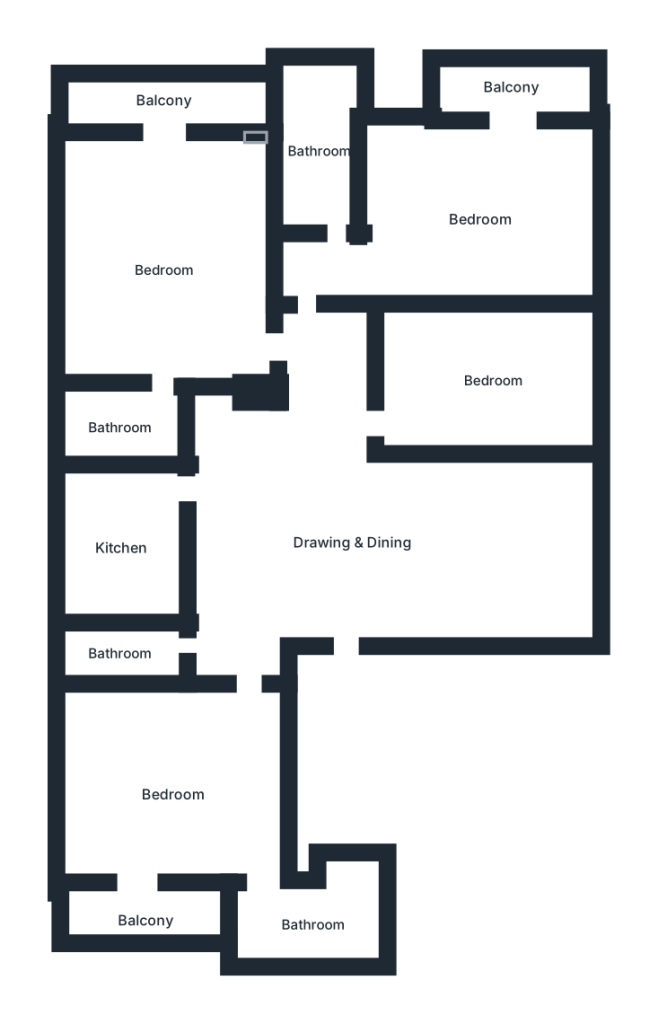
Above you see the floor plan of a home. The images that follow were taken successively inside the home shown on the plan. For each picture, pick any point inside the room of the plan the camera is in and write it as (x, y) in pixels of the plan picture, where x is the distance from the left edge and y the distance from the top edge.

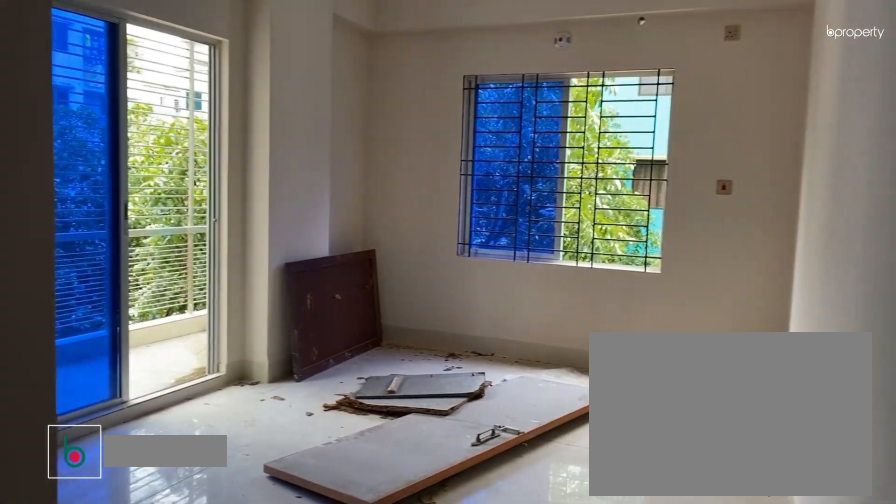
(484, 220)
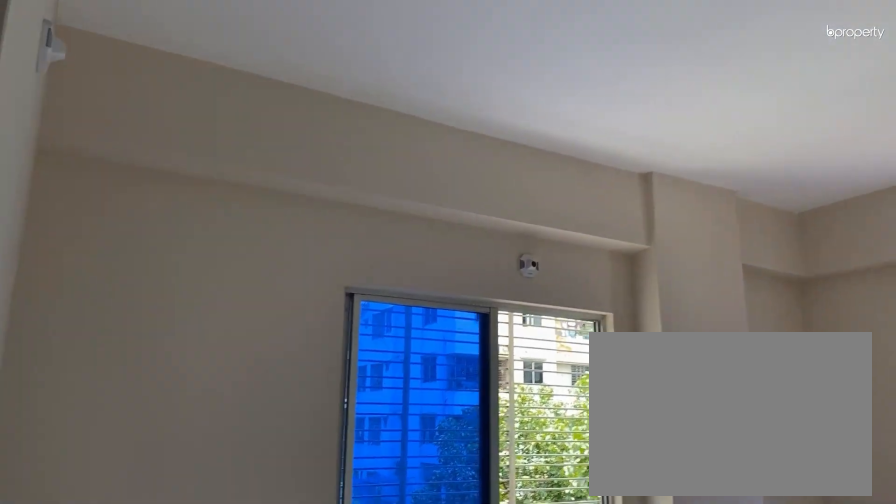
(484, 220)
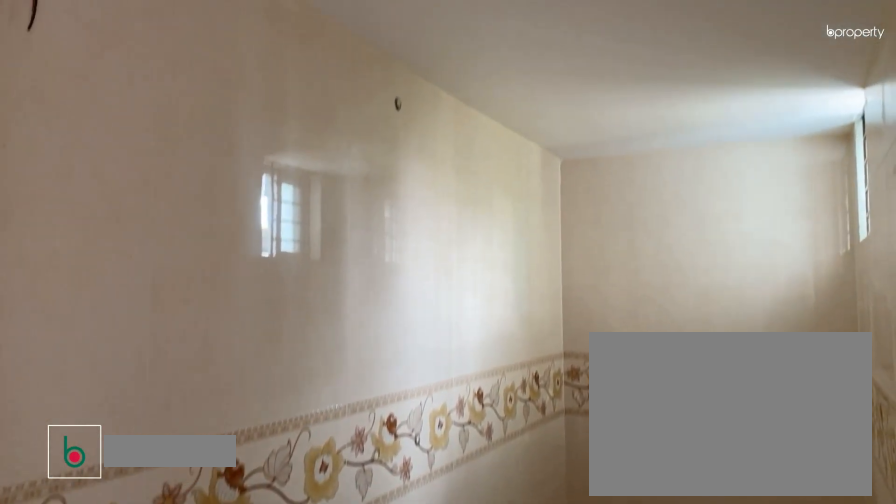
(322, 152)
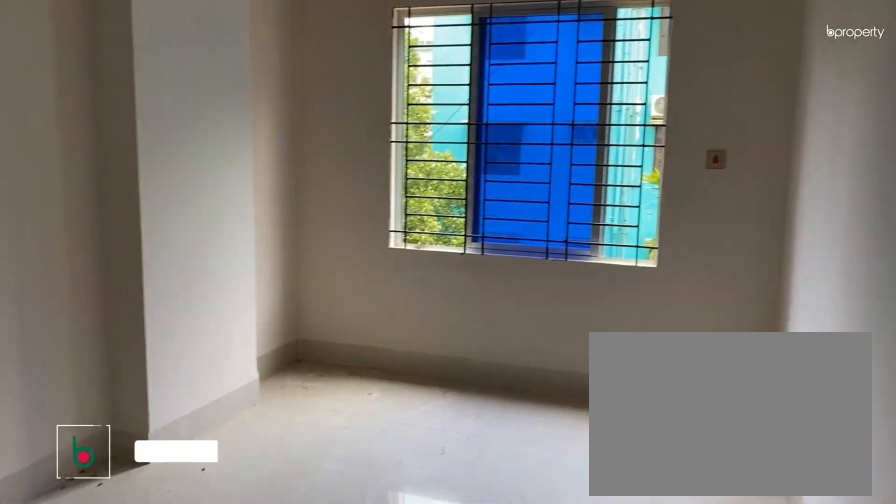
(490, 380)
